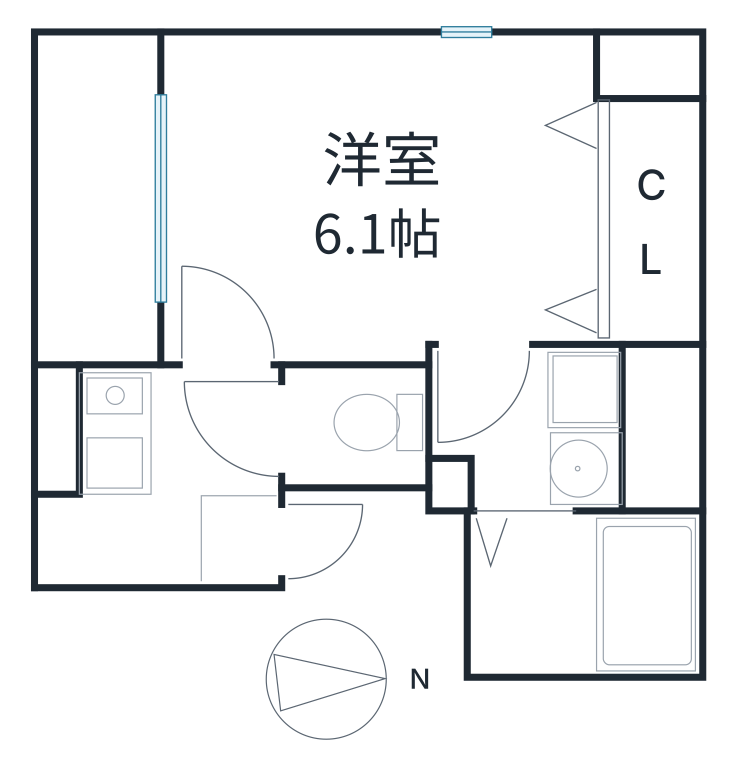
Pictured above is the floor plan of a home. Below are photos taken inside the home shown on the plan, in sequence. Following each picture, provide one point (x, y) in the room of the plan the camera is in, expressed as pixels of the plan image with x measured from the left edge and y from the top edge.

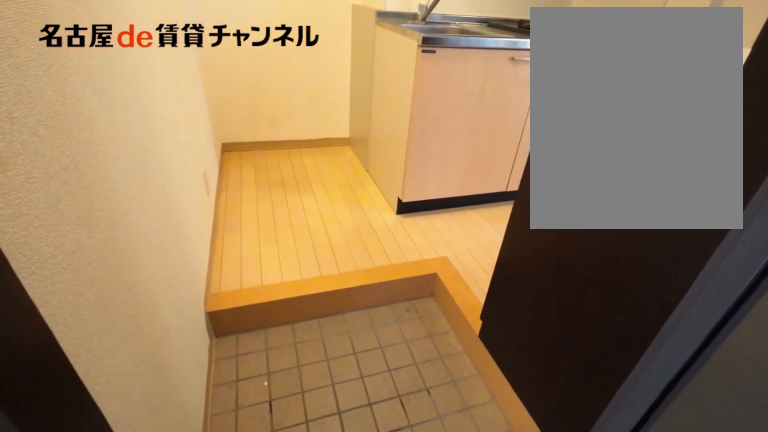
(243, 541)
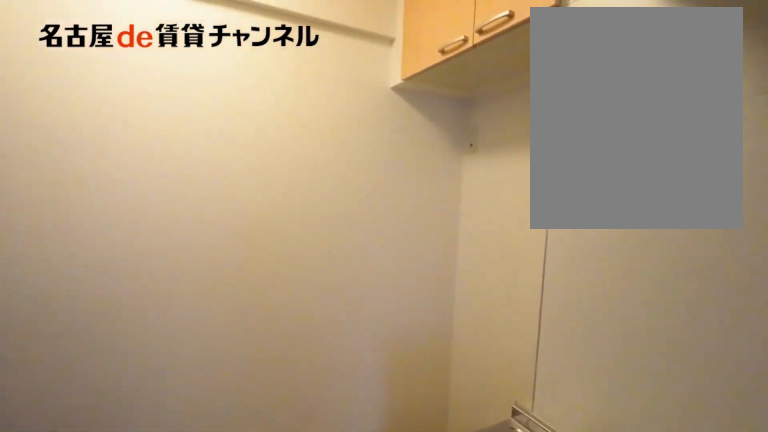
(147, 468)
